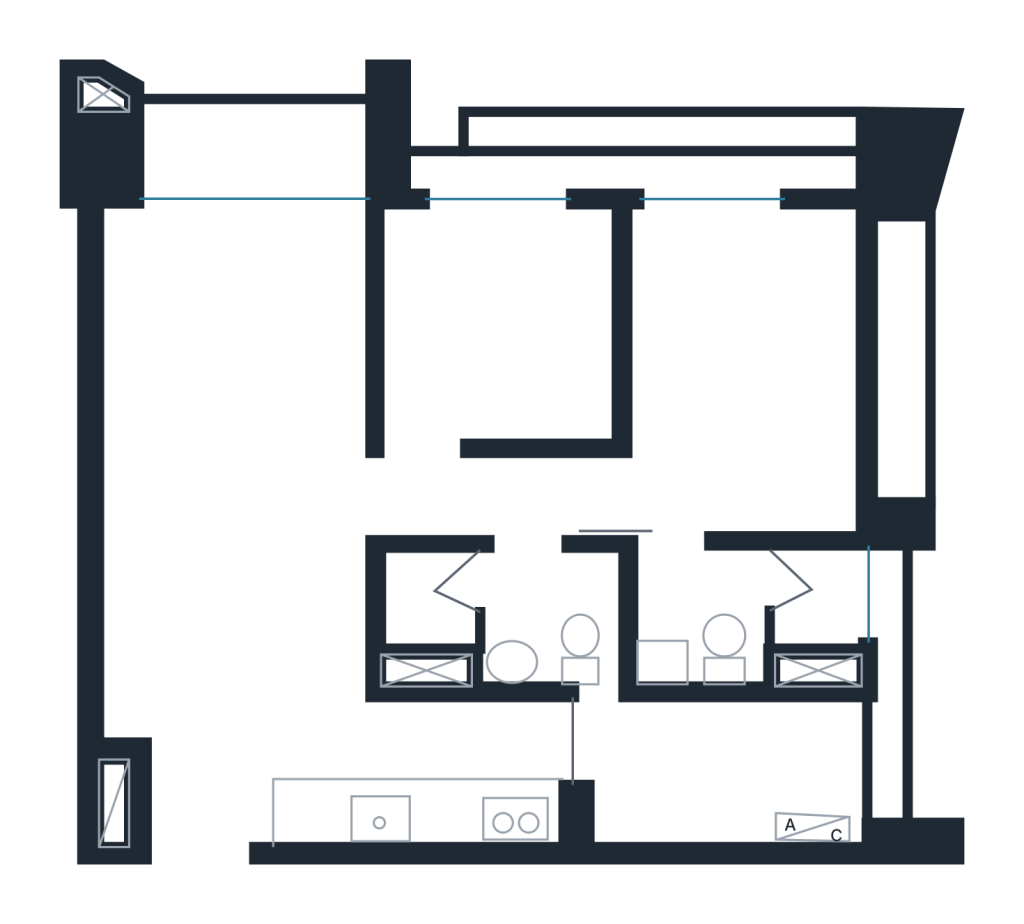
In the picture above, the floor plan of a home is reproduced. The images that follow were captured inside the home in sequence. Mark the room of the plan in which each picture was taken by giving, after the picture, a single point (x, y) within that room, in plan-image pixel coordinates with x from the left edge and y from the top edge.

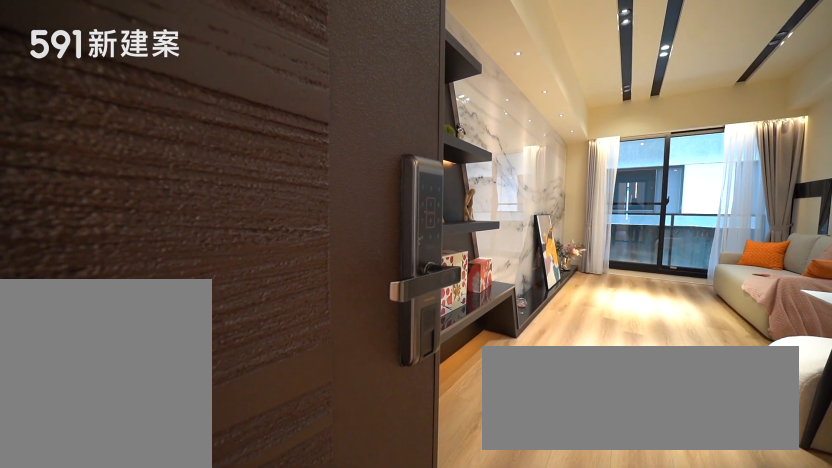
(204, 789)
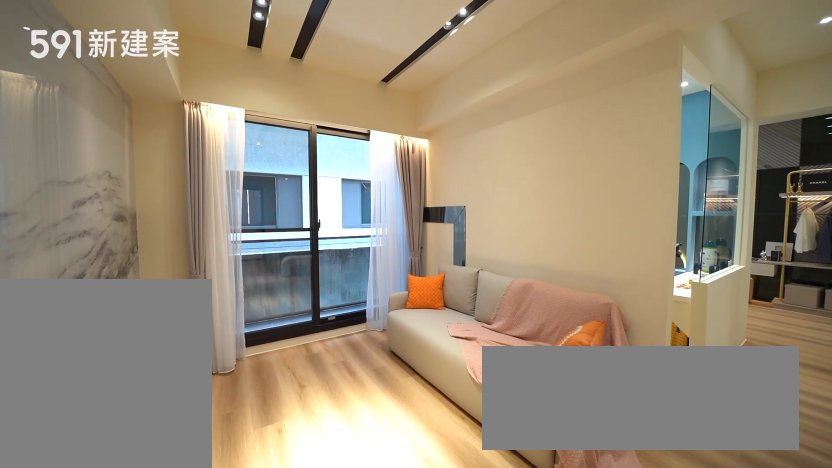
(235, 343)
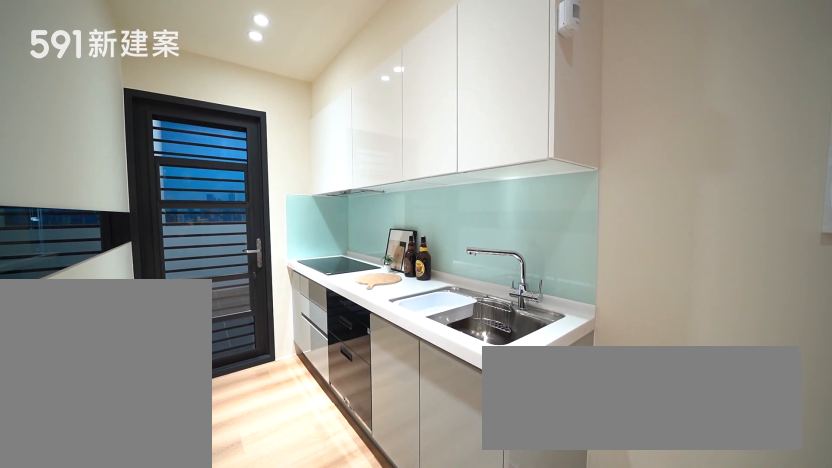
(426, 777)
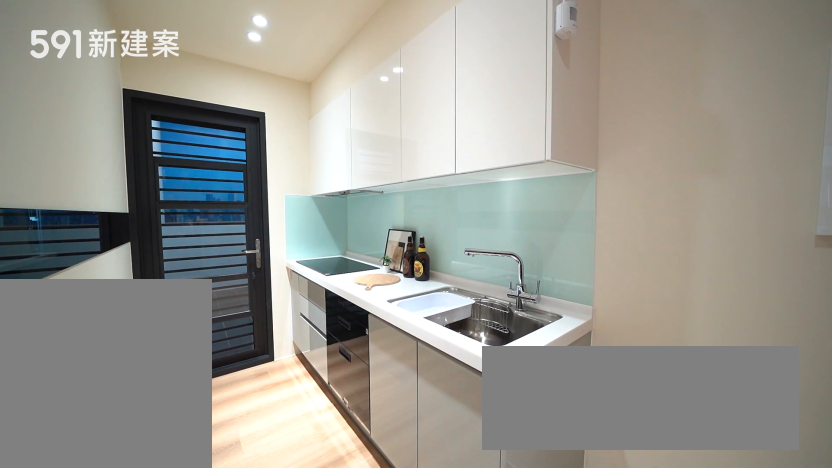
(426, 777)
